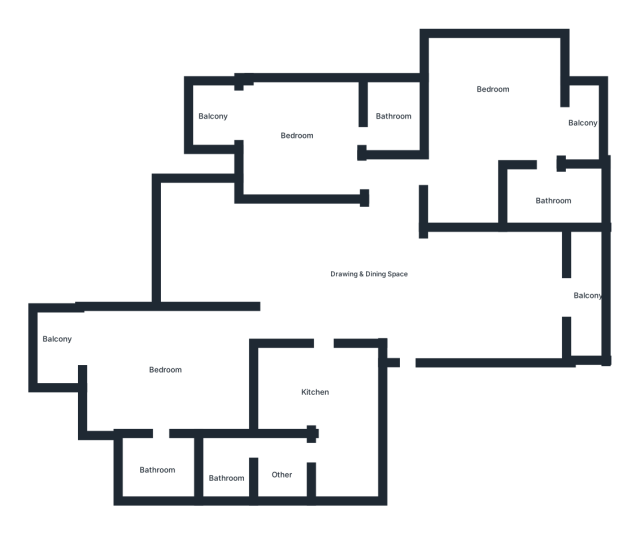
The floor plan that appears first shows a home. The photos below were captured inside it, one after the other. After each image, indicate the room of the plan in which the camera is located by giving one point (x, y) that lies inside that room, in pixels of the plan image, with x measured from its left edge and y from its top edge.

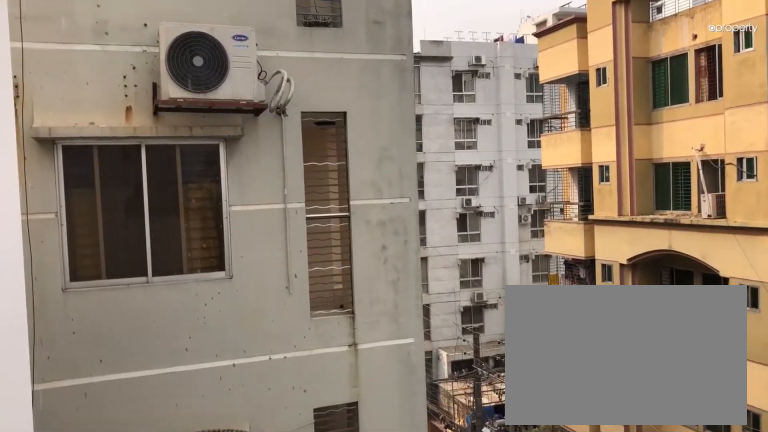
(70, 347)
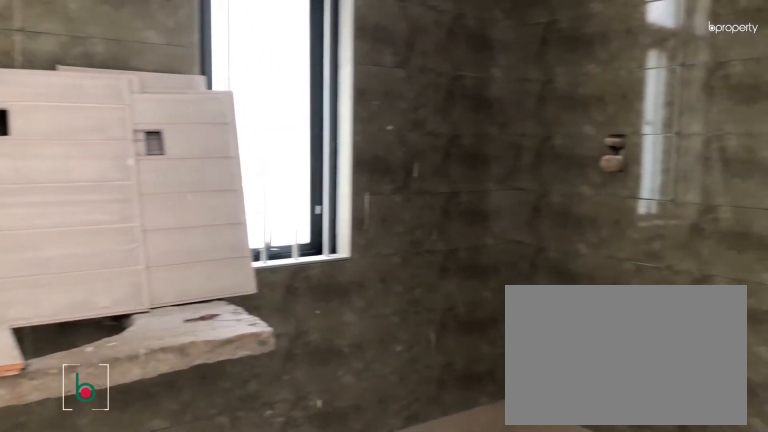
(162, 461)
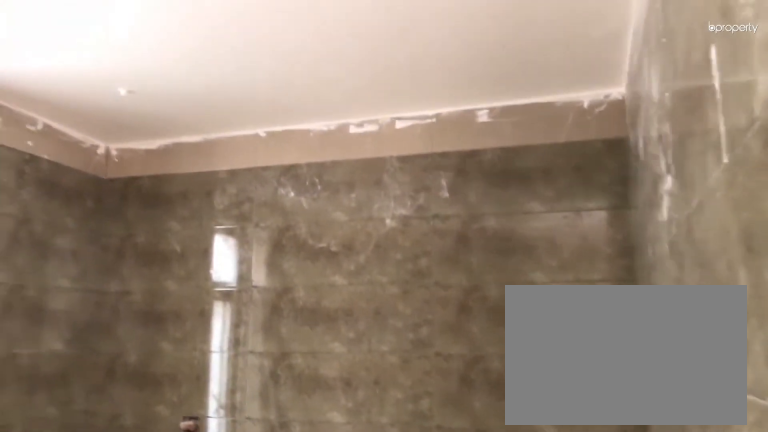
(162, 461)
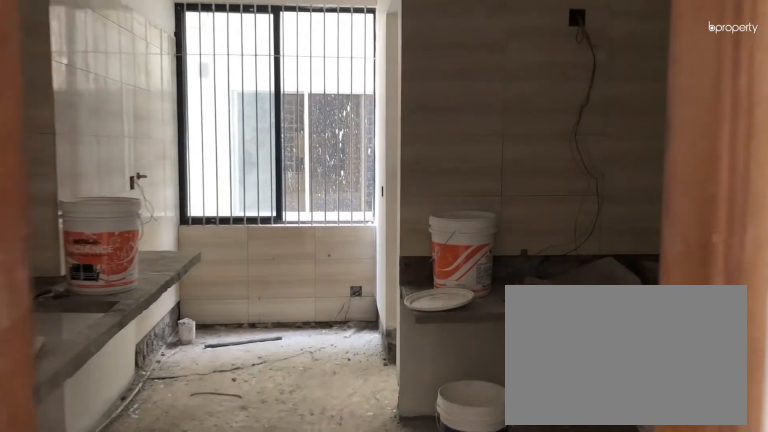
(323, 345)
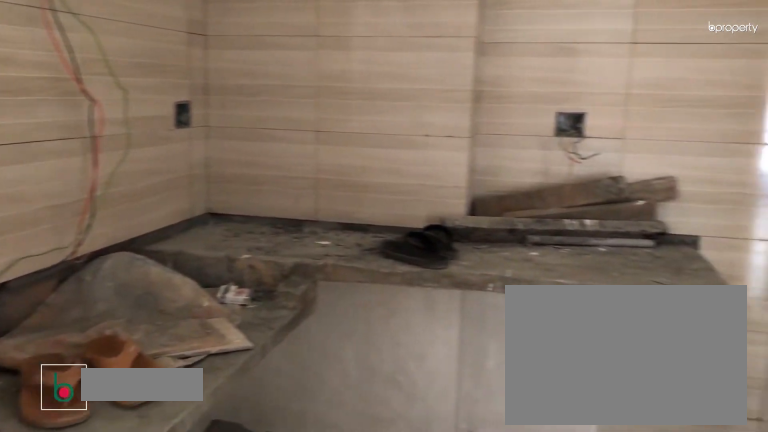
(322, 400)
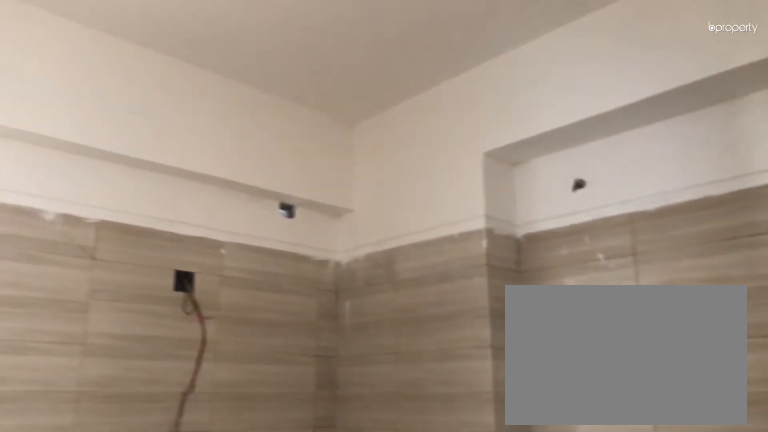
(322, 400)
